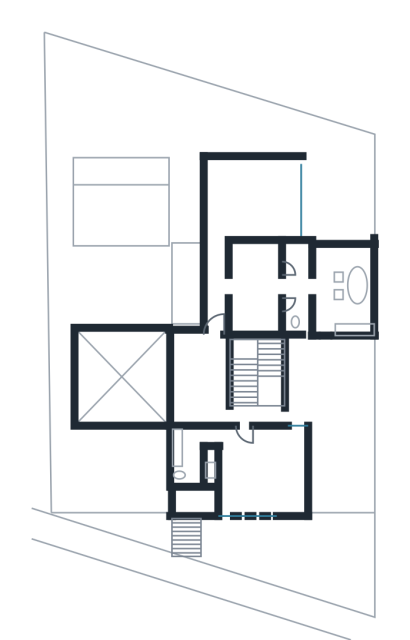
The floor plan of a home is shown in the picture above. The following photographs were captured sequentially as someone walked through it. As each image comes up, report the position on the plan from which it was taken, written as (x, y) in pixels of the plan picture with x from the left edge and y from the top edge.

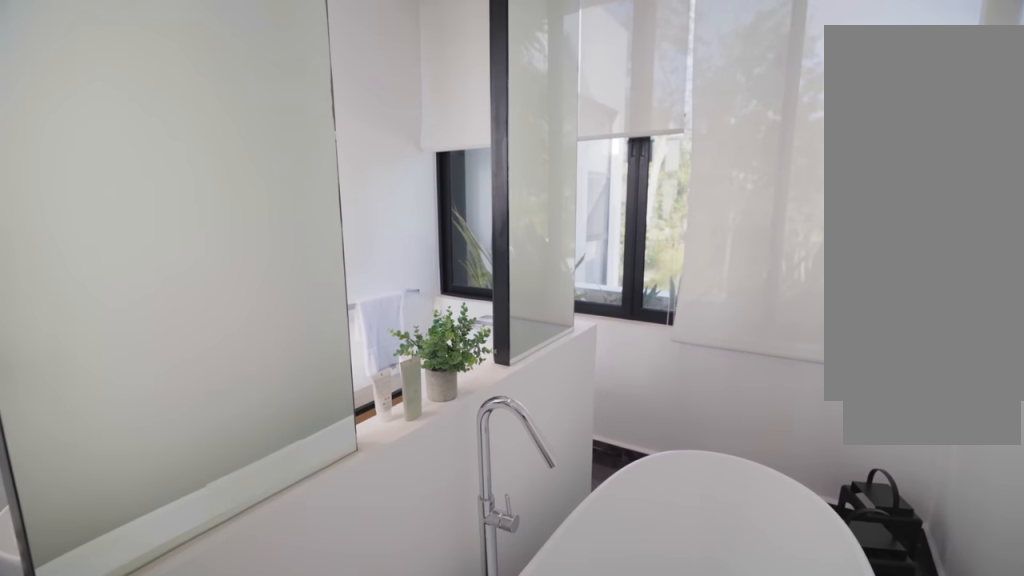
(360, 300)
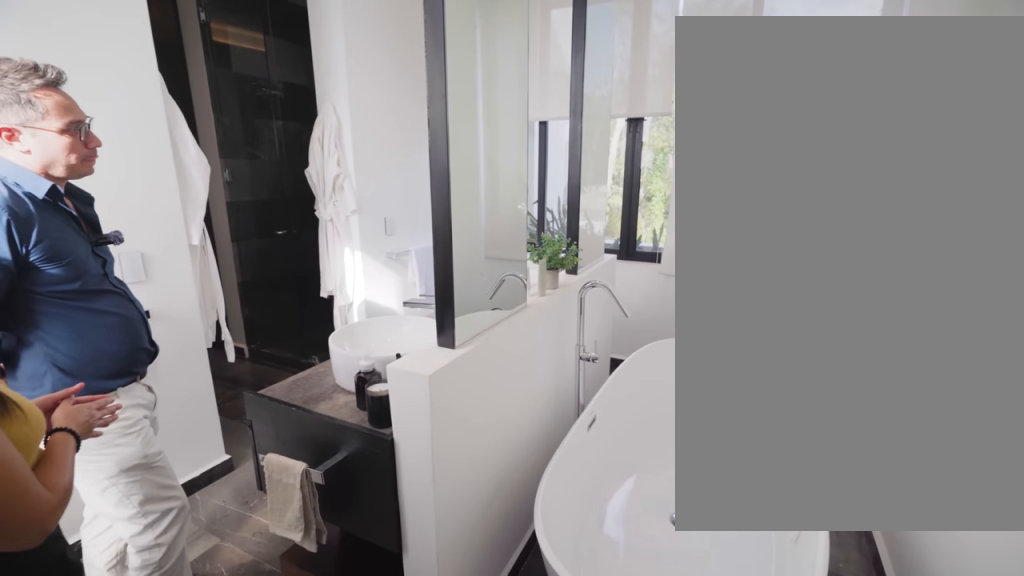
(354, 307)
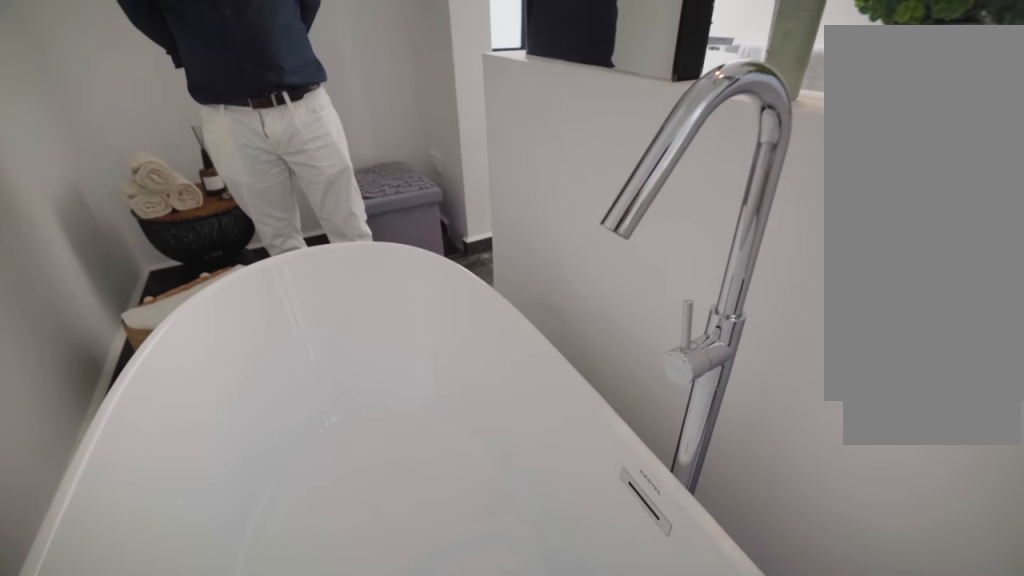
(354, 267)
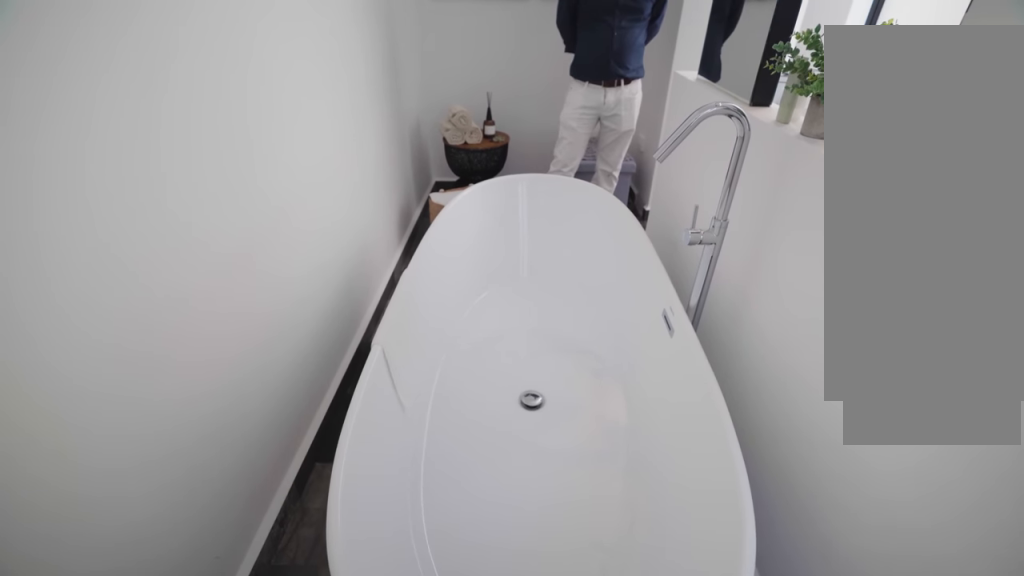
(352, 261)
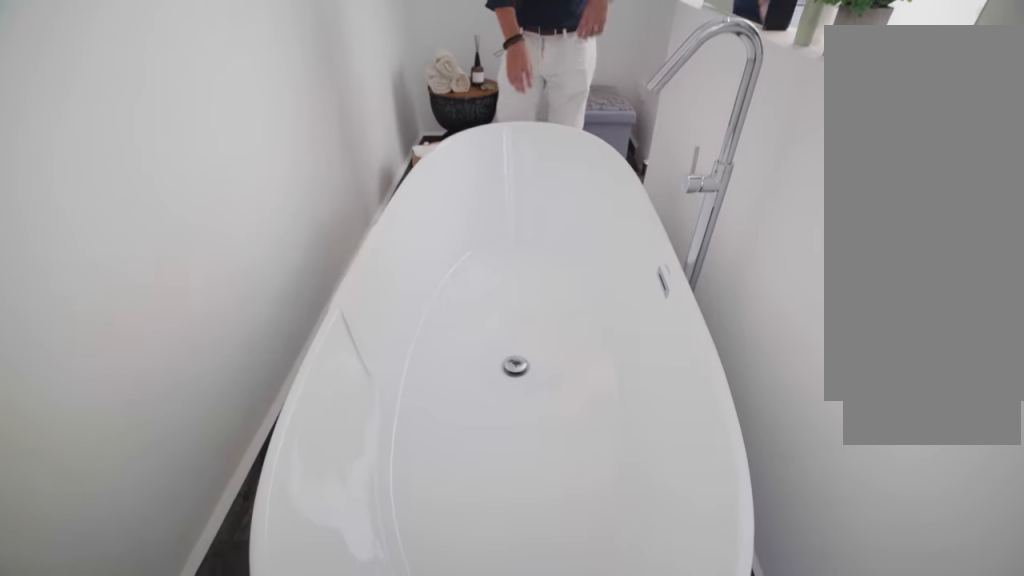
(352, 261)
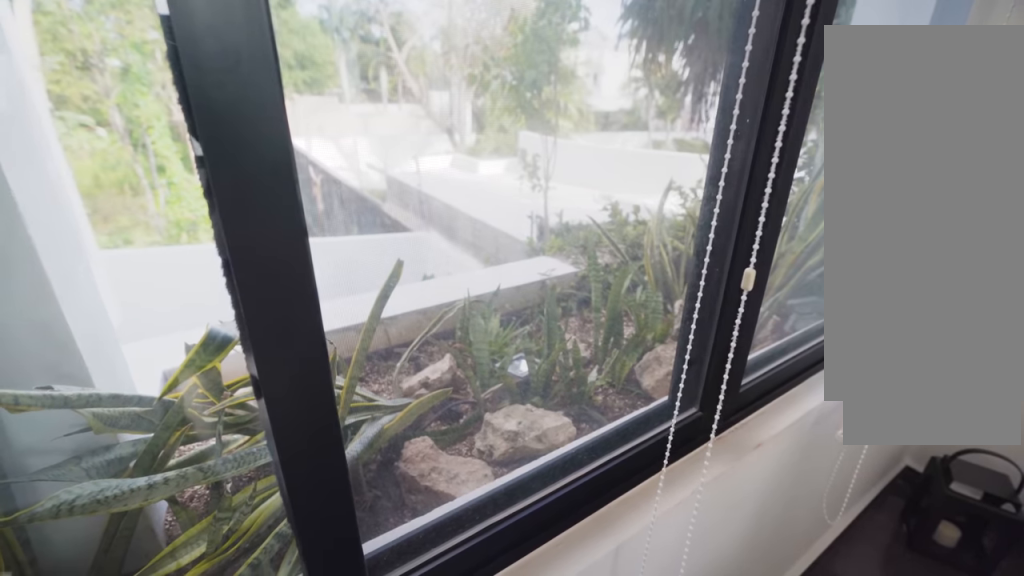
(325, 261)
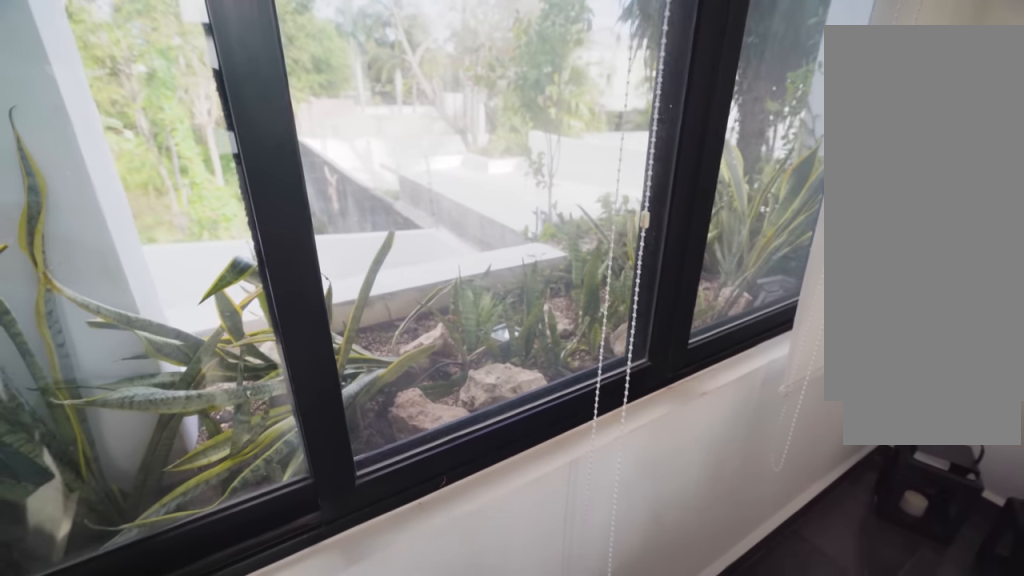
(324, 261)
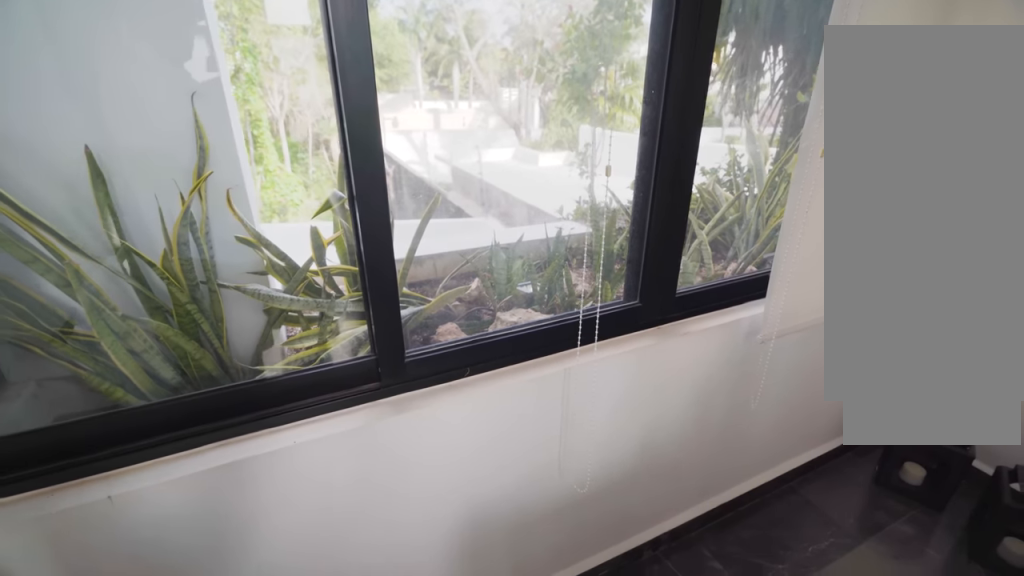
(324, 261)
